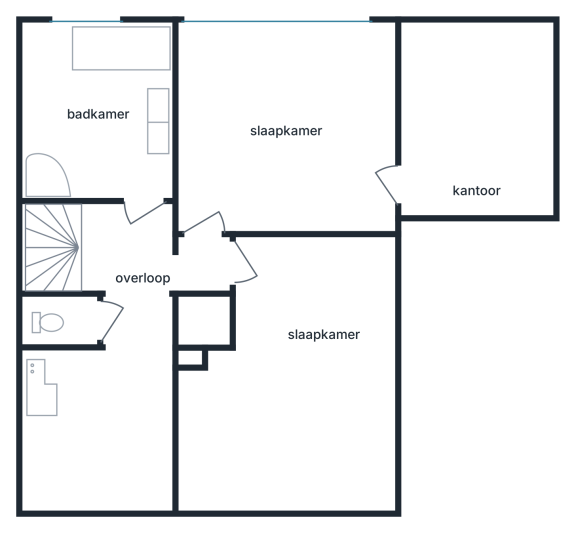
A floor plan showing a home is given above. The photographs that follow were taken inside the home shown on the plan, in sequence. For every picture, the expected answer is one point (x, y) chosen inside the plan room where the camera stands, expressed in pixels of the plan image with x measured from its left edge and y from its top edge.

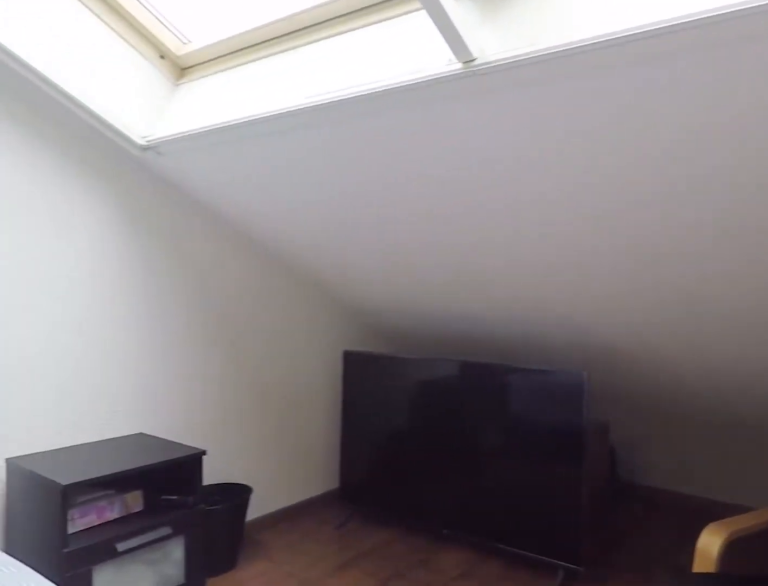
(302, 337)
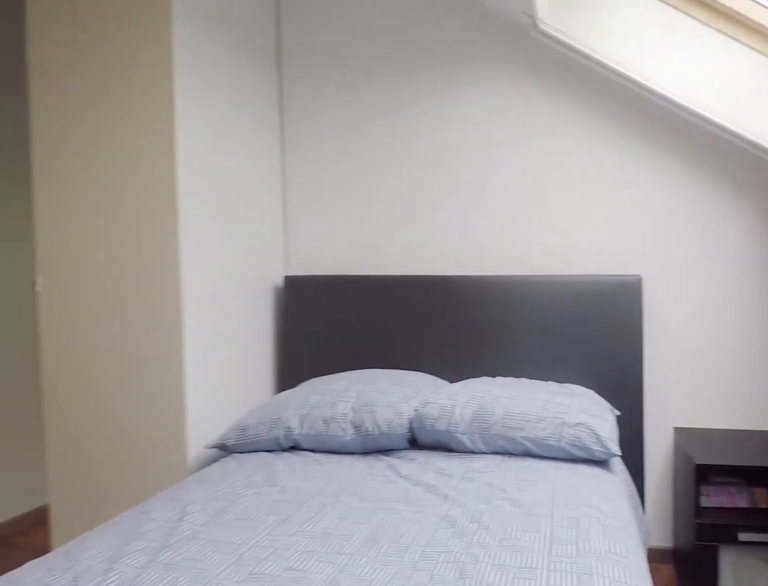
(302, 337)
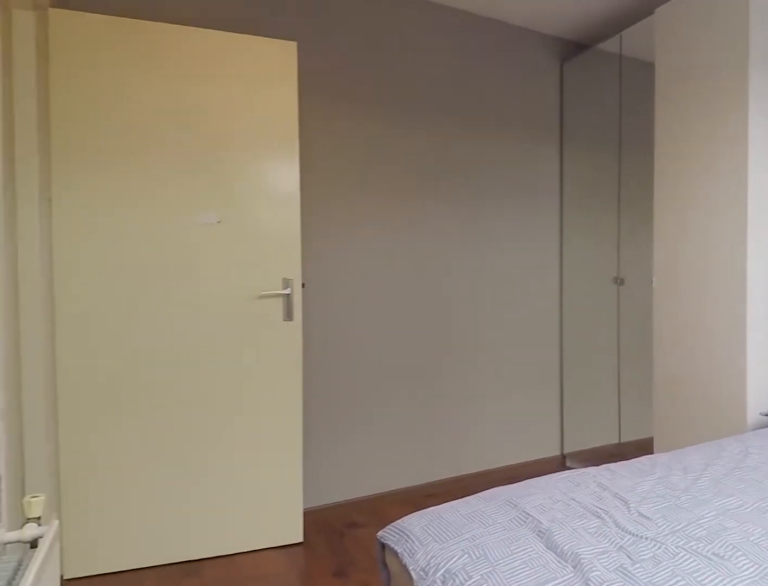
(302, 337)
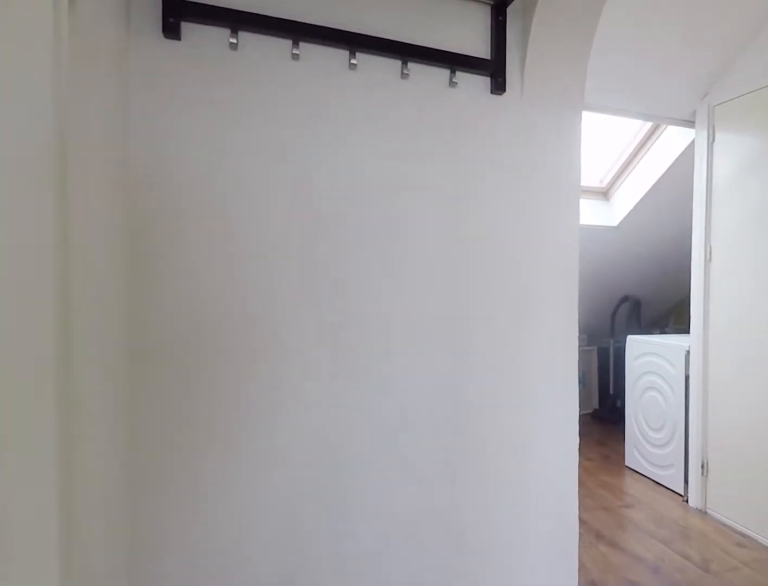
(126, 319)
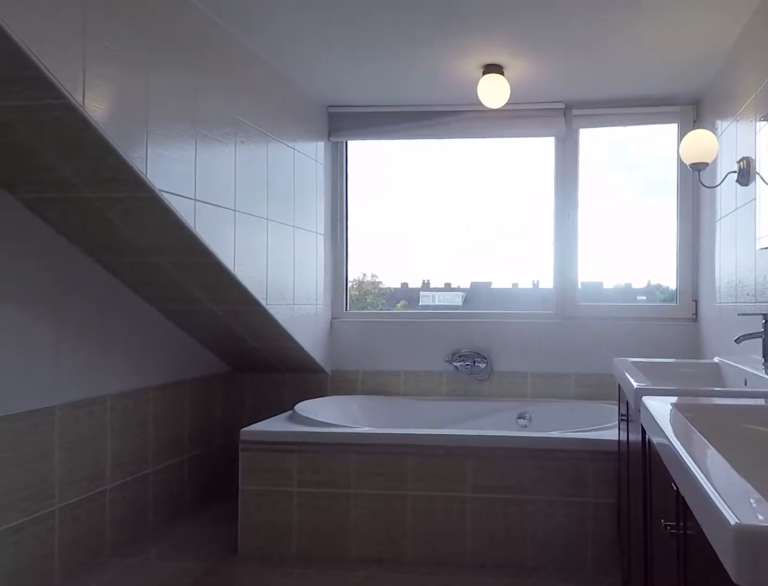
(103, 114)
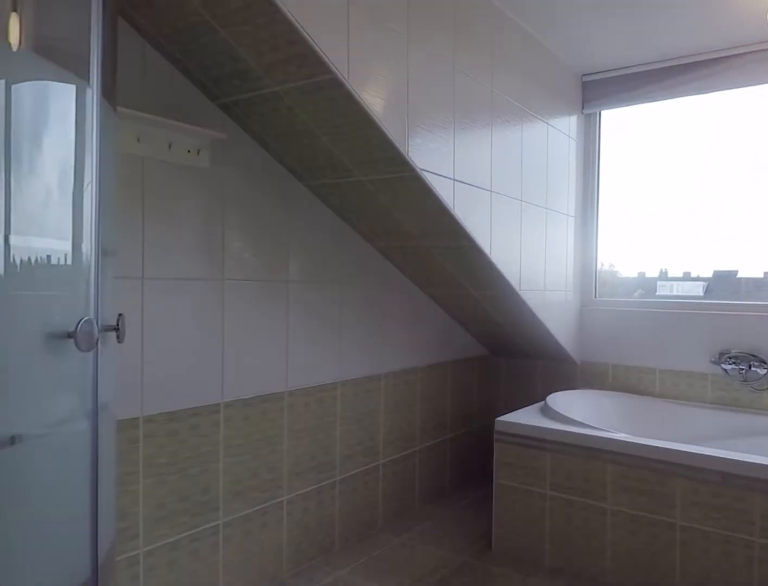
(103, 114)
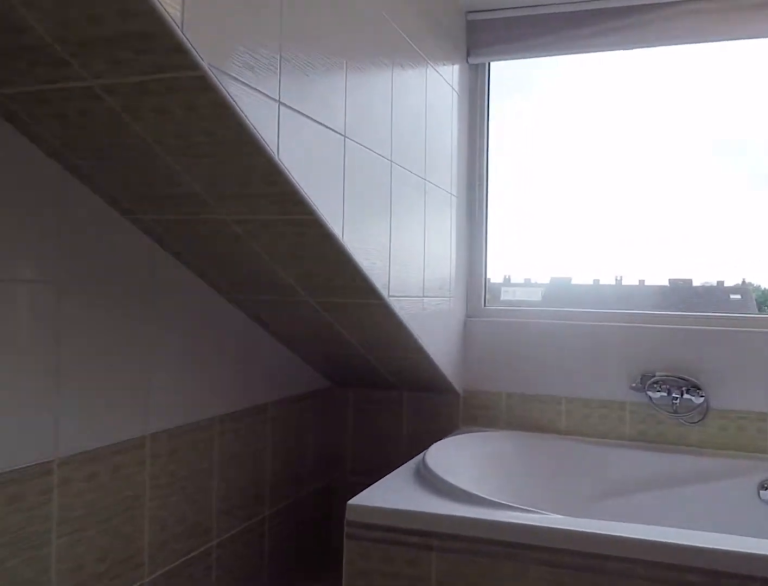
(103, 114)
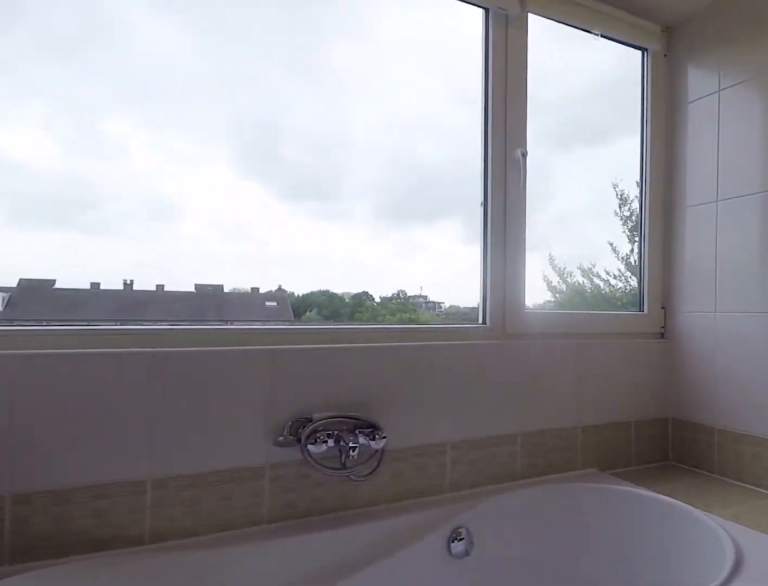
(103, 114)
